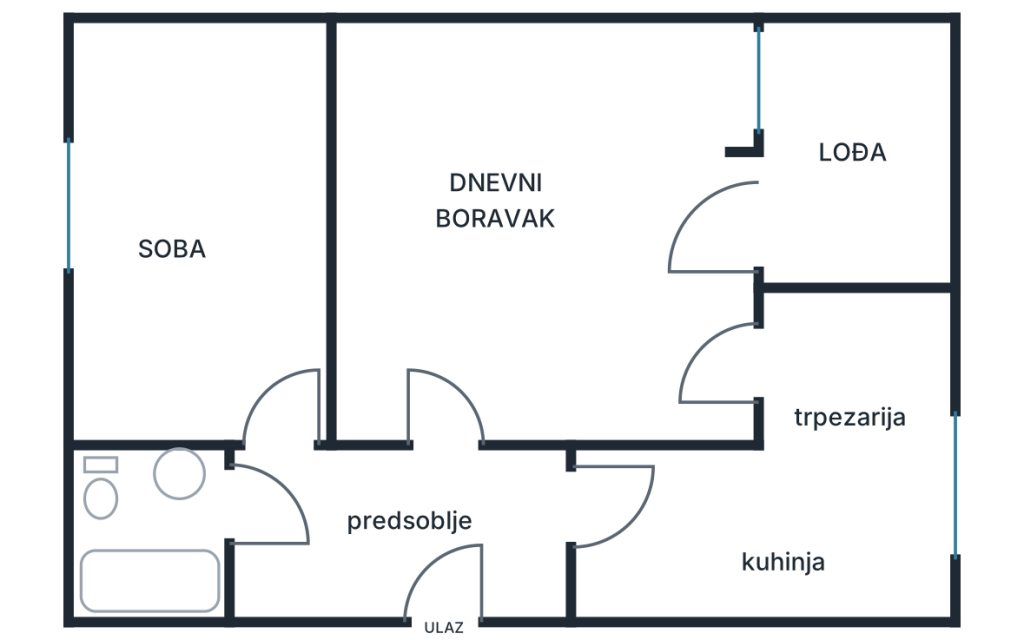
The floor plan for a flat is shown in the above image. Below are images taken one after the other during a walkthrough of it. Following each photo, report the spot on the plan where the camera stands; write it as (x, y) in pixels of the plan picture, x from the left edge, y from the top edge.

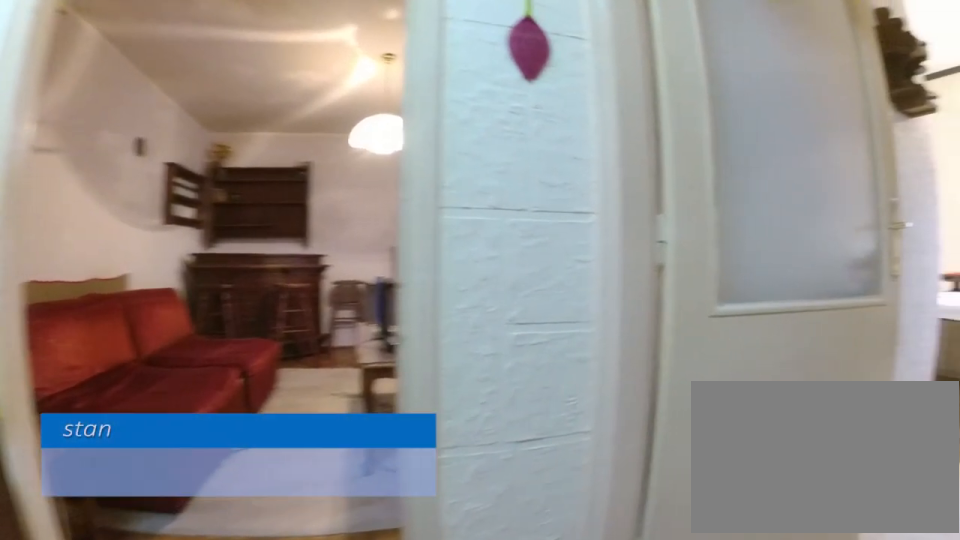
(459, 564)
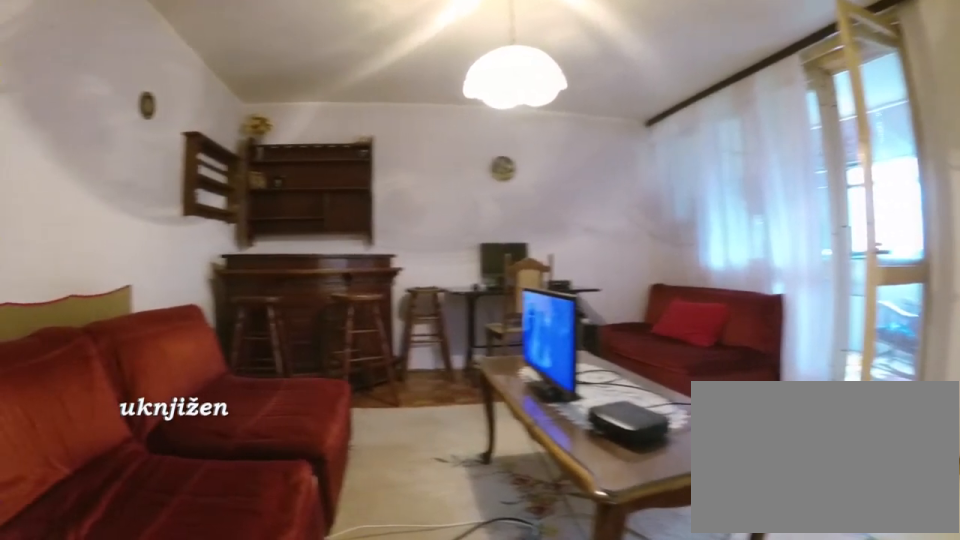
(450, 456)
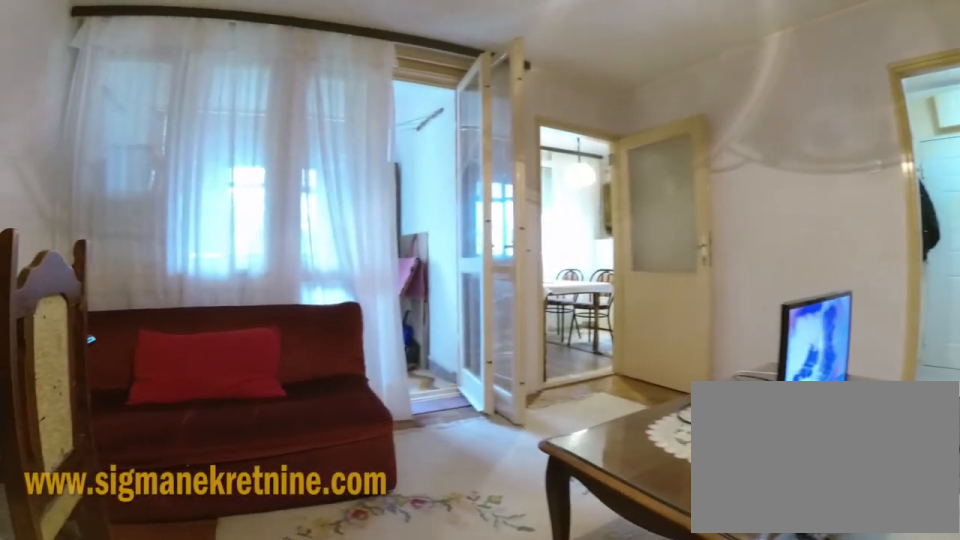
(392, 169)
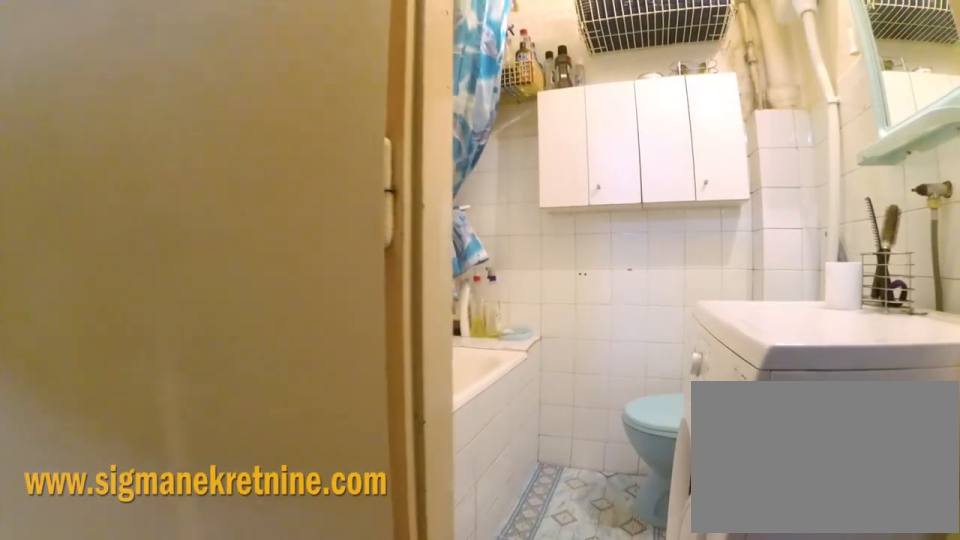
(280, 499)
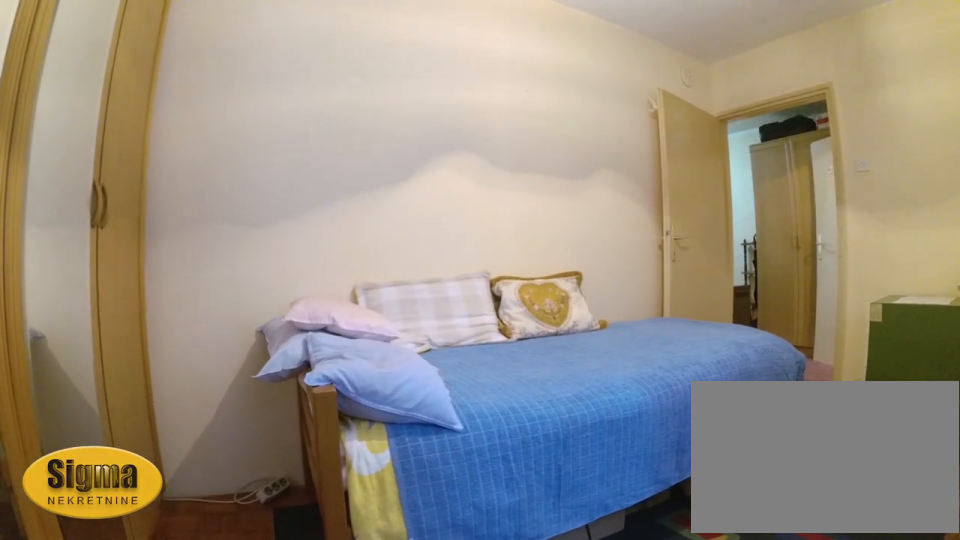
(123, 137)
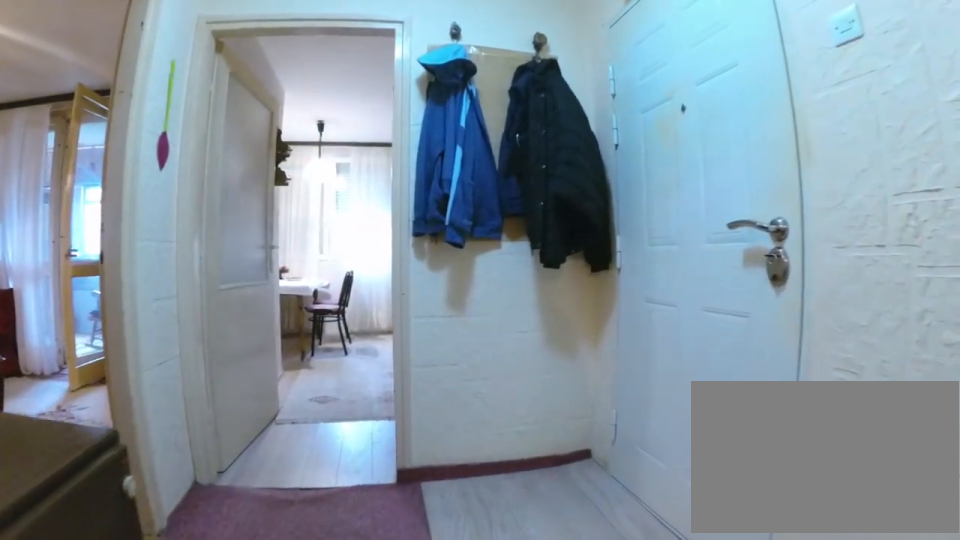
(355, 519)
